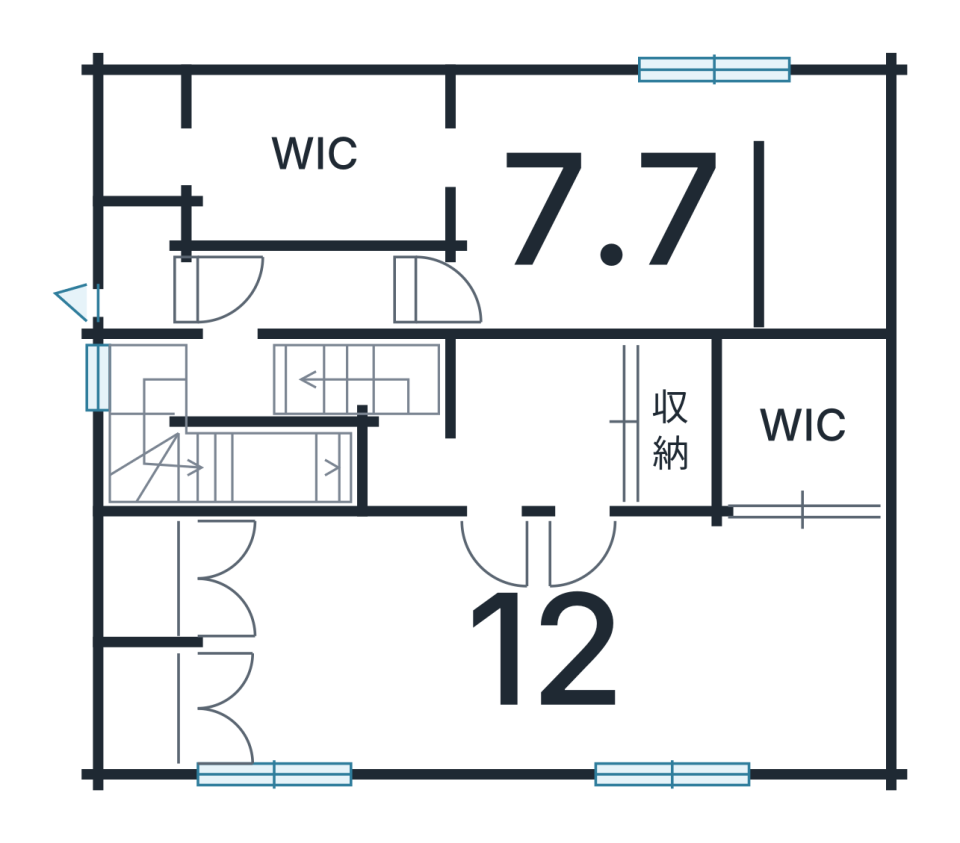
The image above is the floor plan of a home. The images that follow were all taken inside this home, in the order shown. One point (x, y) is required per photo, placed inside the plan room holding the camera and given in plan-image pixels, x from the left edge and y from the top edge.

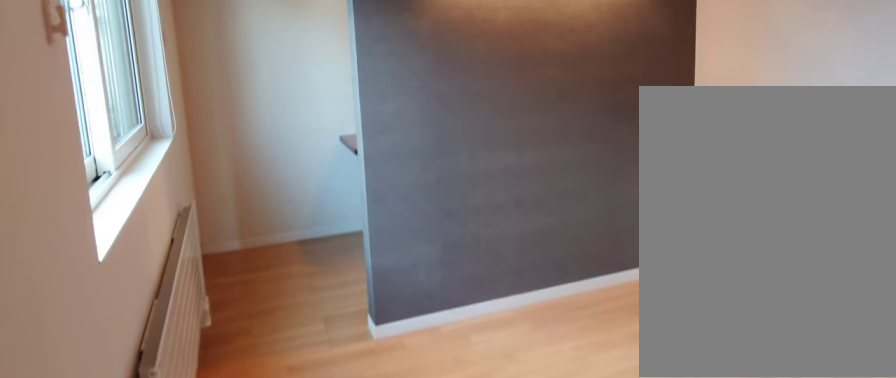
(592, 217)
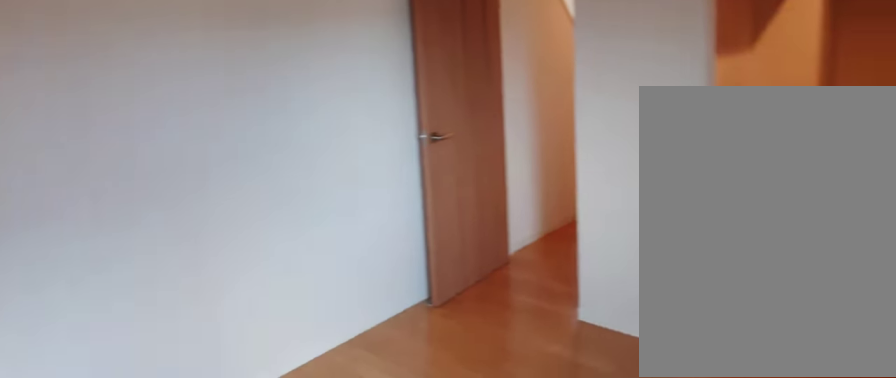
(592, 217)
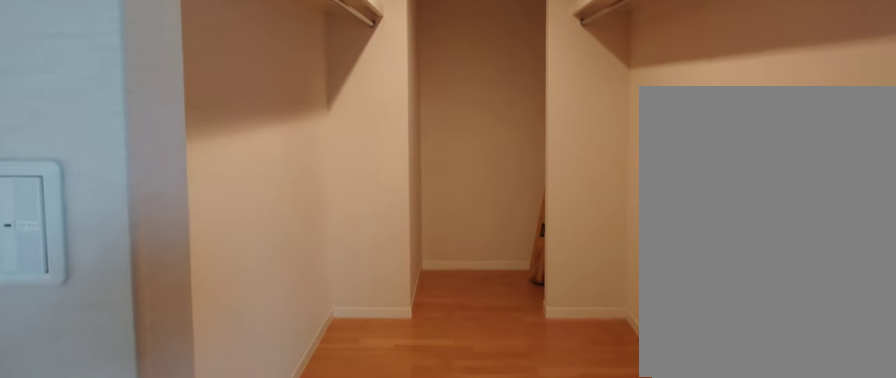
(296, 163)
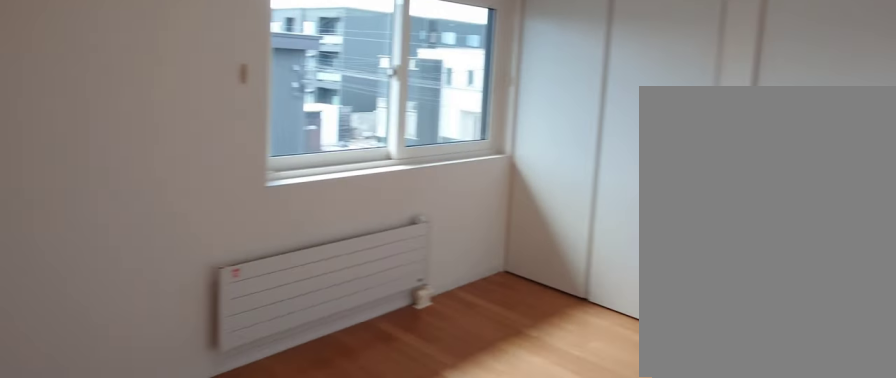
(536, 669)
